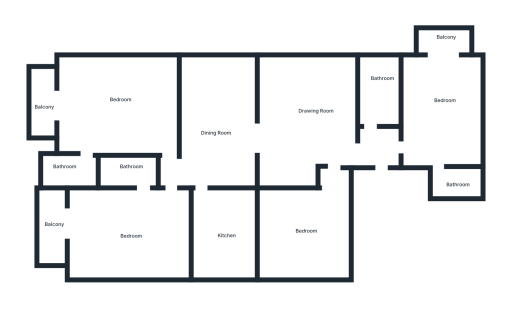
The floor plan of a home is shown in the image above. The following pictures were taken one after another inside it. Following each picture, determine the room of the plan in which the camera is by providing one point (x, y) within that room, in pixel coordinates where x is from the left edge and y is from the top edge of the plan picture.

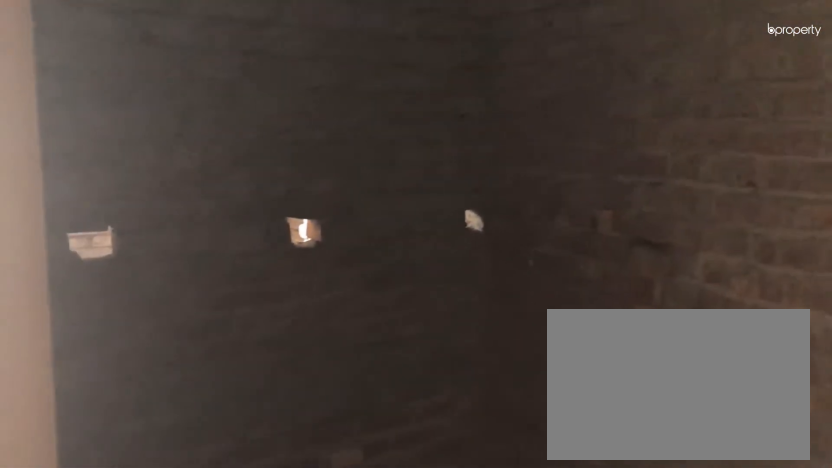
(131, 172)
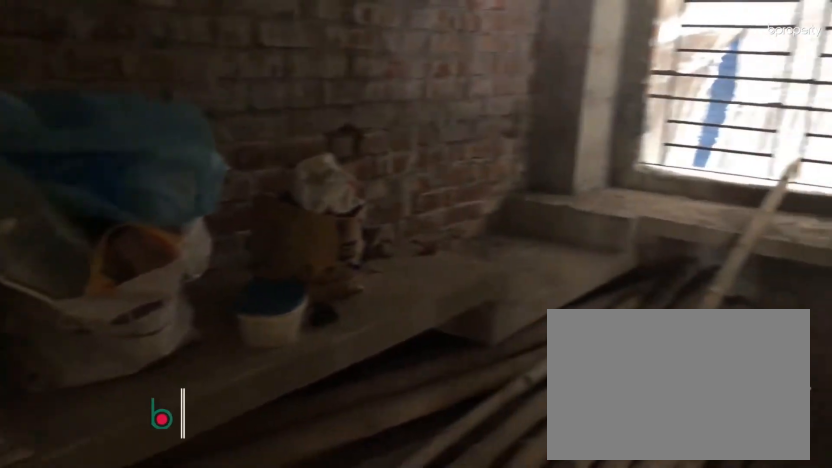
(224, 232)
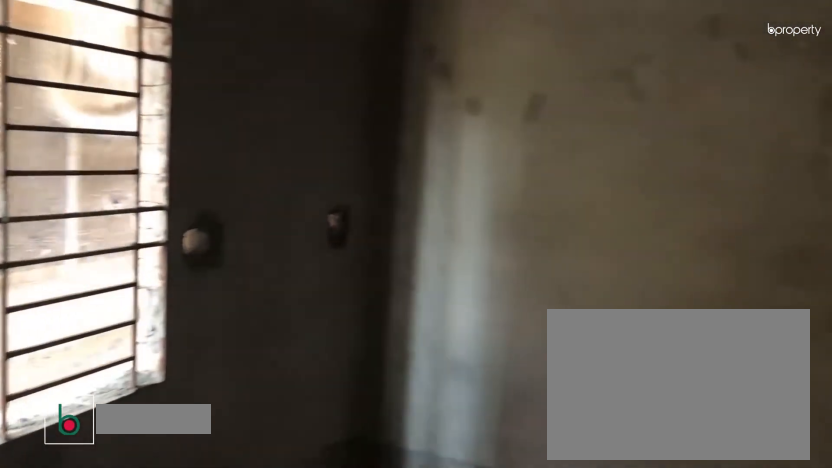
(314, 226)
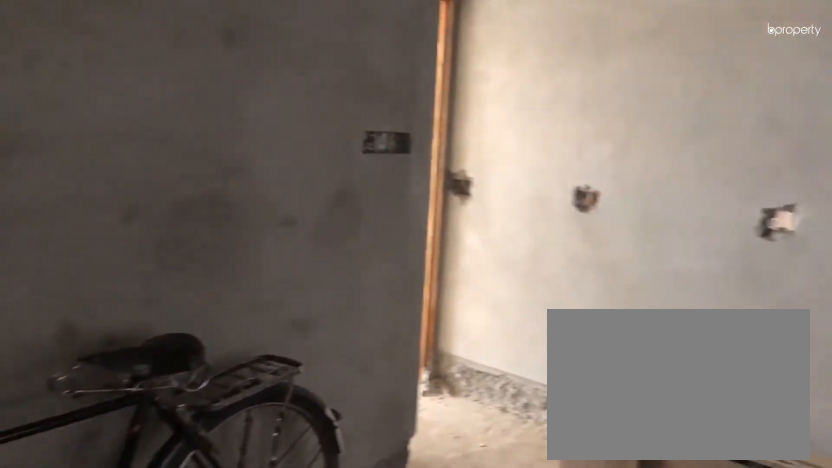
(314, 226)
